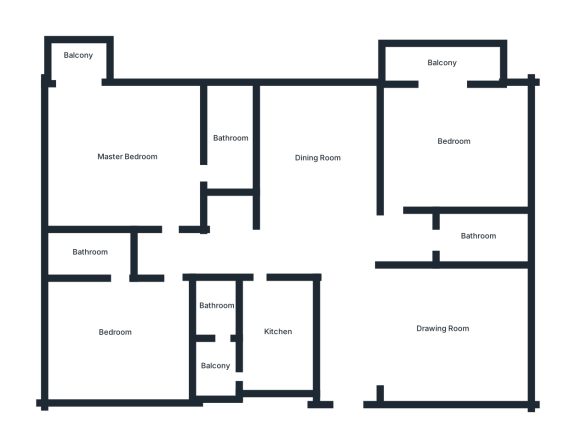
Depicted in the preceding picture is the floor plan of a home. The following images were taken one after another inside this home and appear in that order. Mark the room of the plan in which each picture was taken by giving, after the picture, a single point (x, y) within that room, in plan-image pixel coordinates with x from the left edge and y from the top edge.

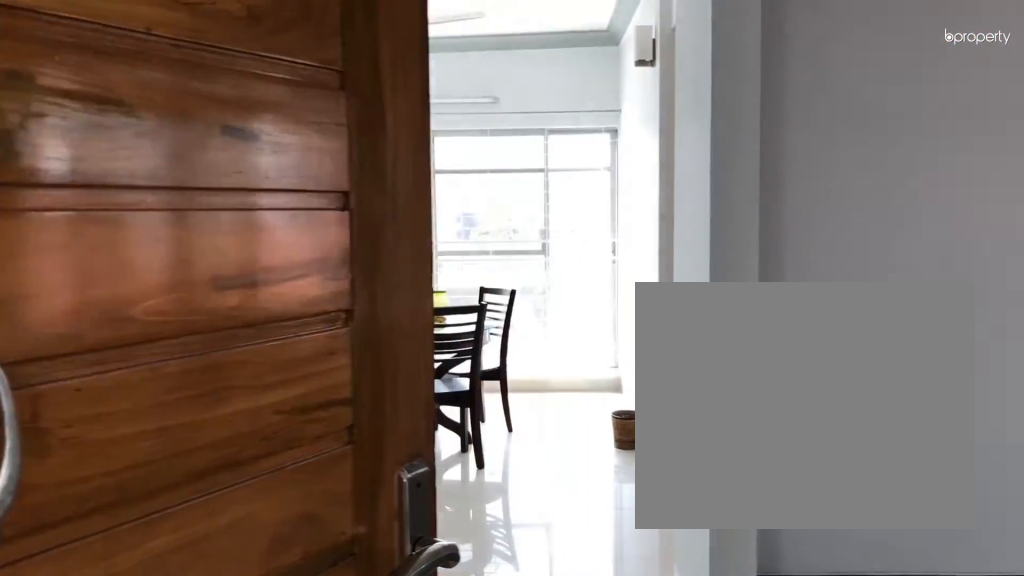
(350, 396)
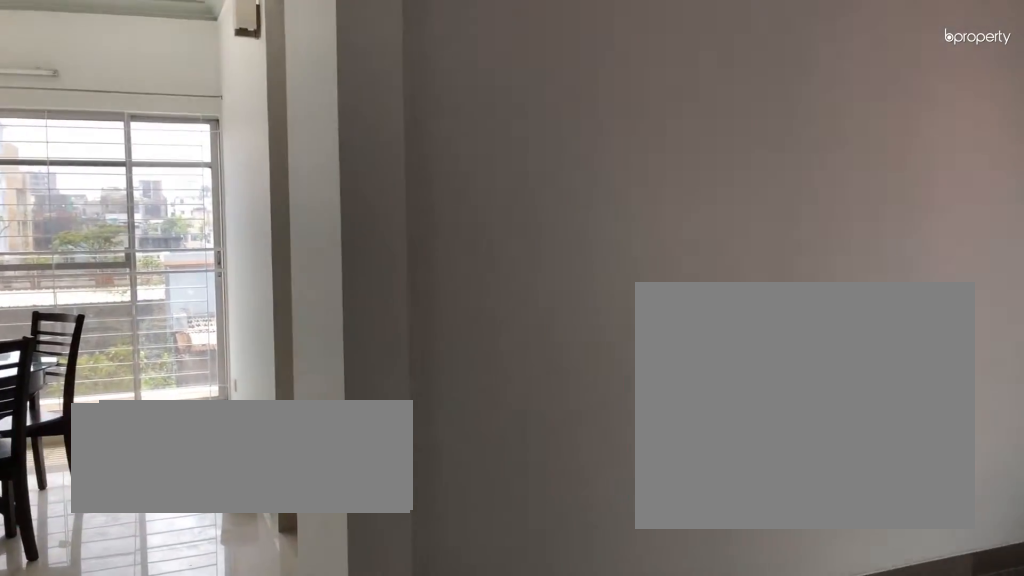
(438, 327)
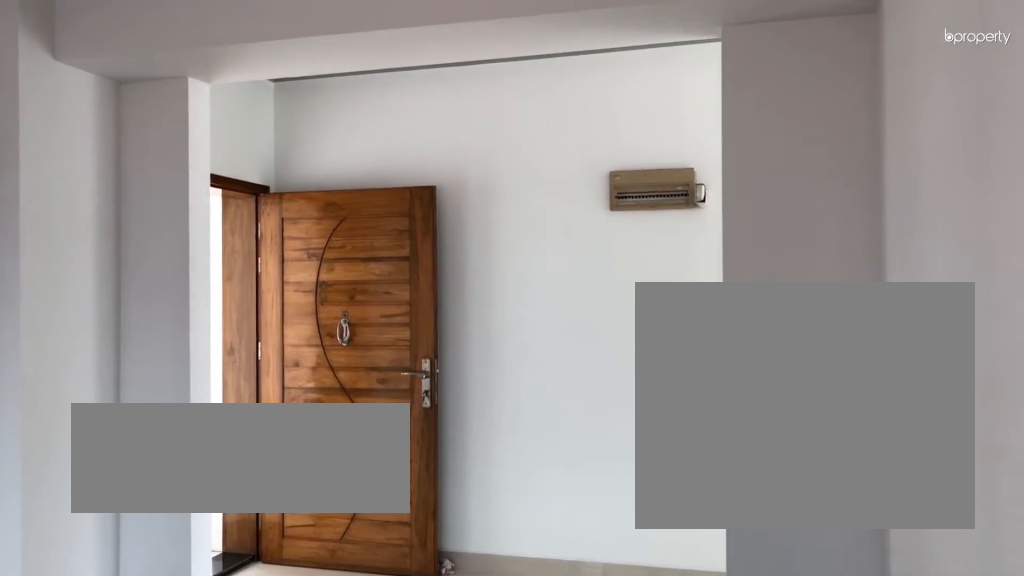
(438, 327)
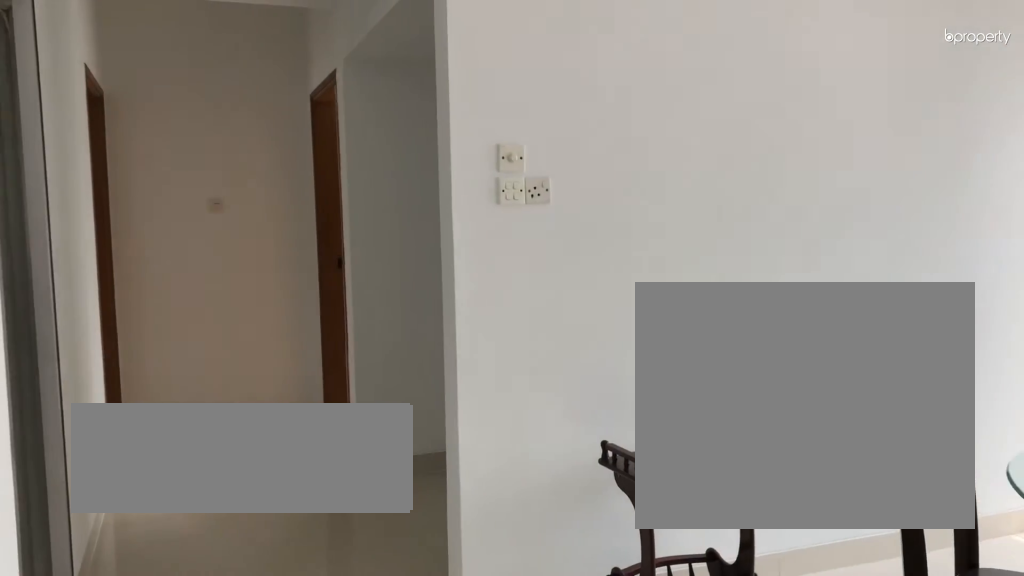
(318, 156)
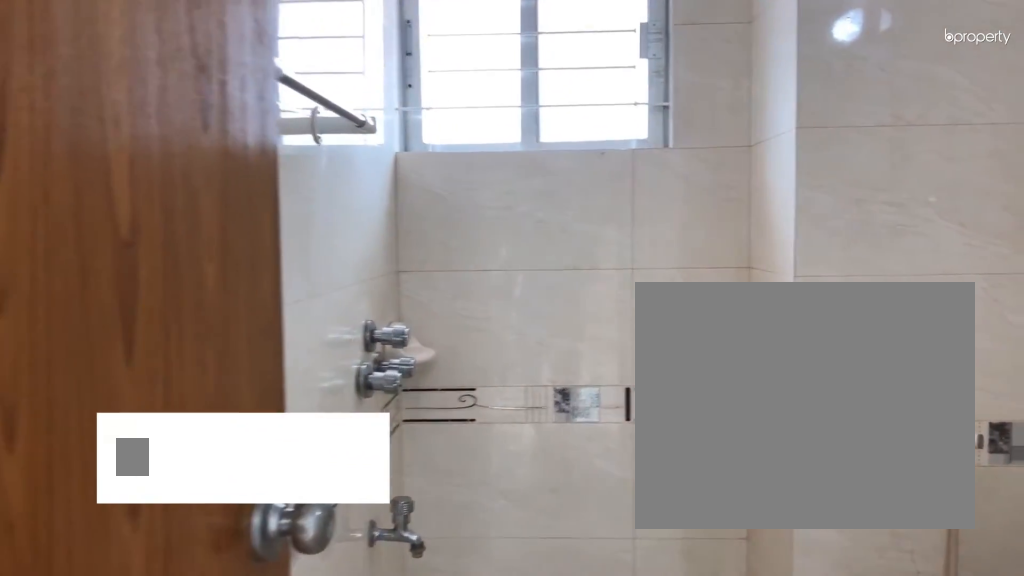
(478, 236)
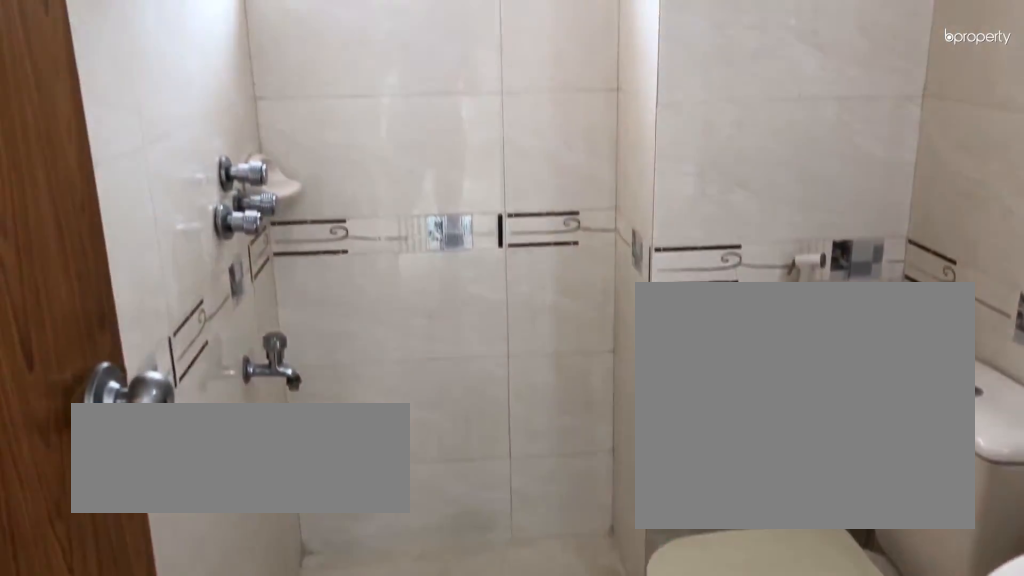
(478, 236)
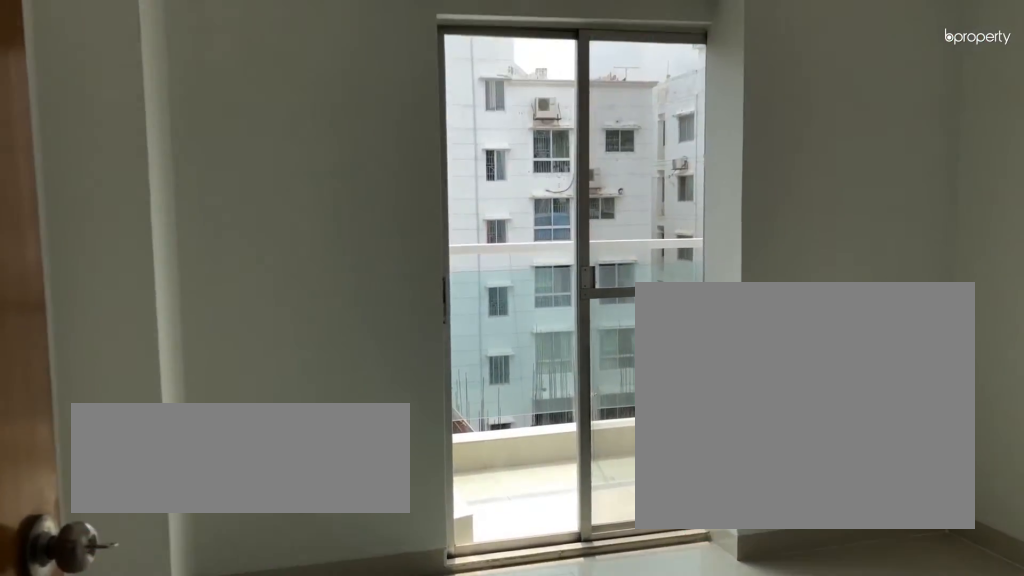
(454, 141)
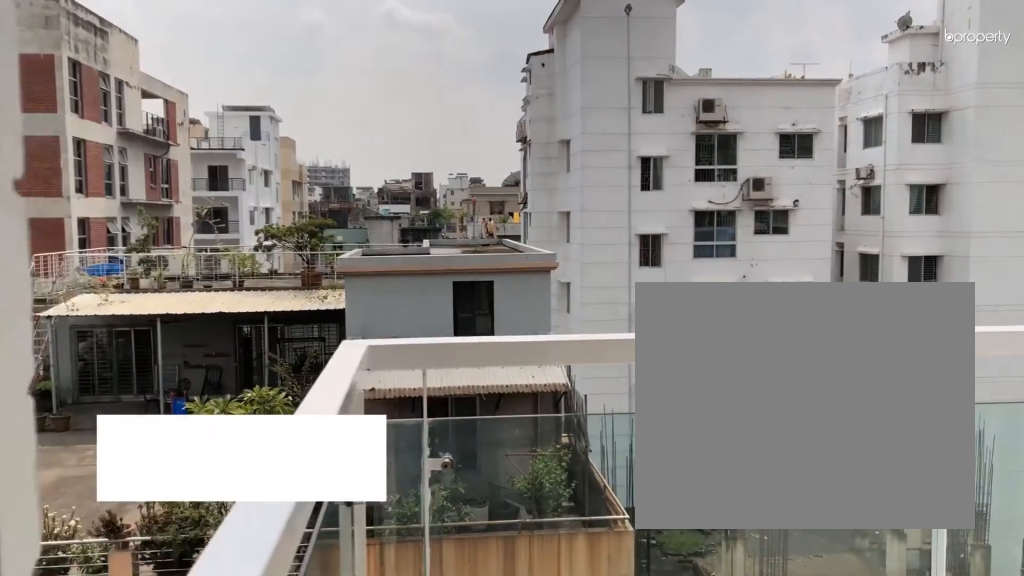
(442, 62)
